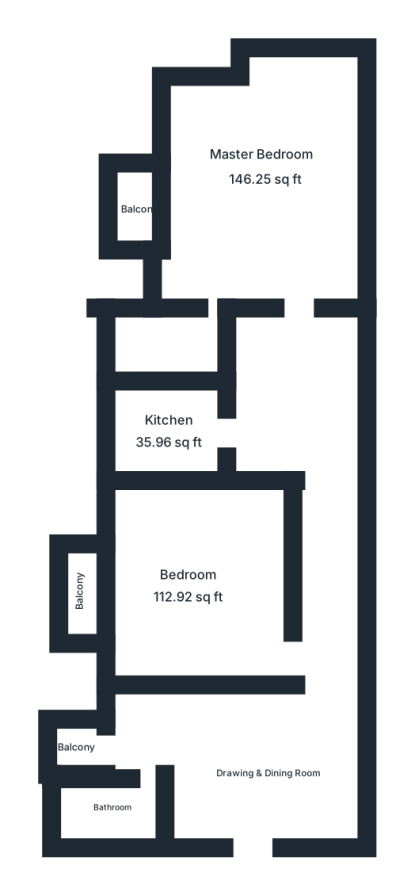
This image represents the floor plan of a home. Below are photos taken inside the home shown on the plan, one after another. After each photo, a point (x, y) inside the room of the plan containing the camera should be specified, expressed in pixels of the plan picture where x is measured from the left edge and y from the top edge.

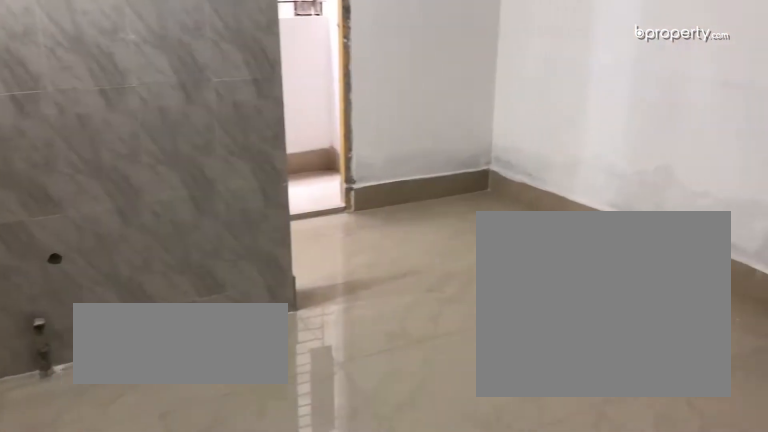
(260, 772)
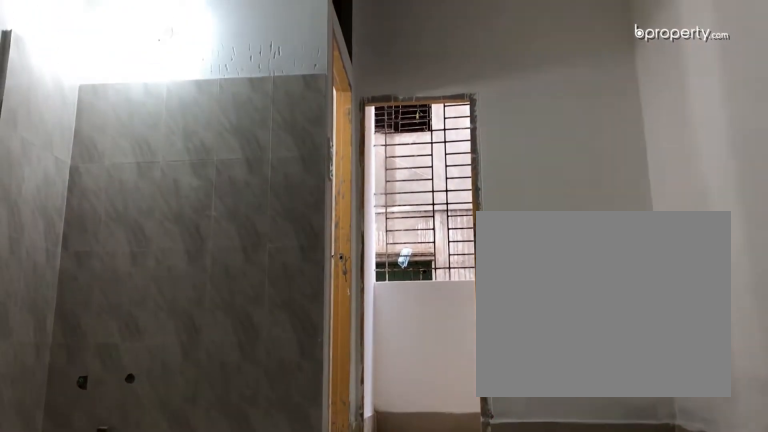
(260, 772)
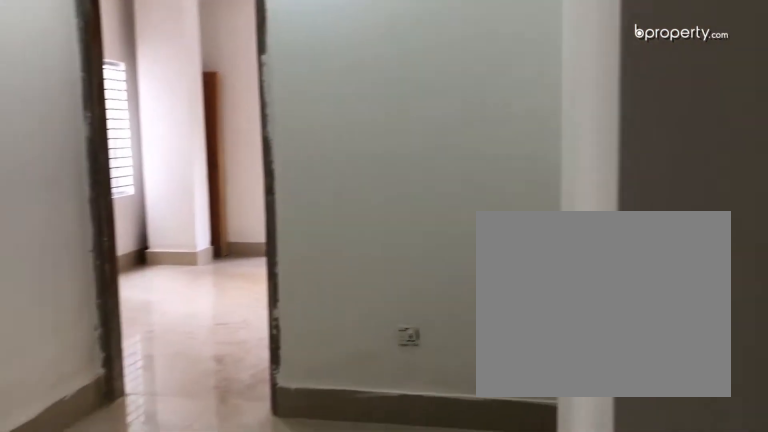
(301, 419)
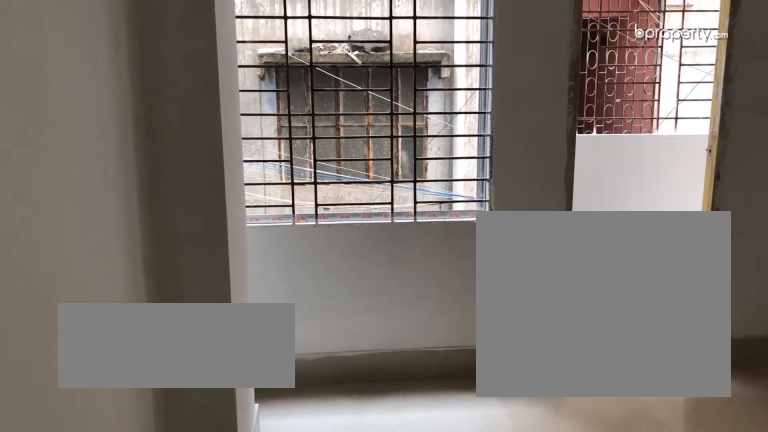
(191, 586)
